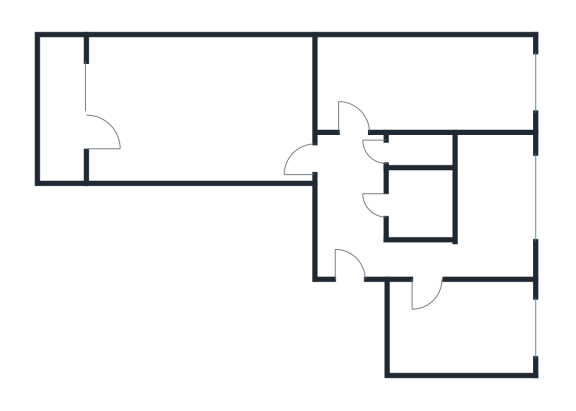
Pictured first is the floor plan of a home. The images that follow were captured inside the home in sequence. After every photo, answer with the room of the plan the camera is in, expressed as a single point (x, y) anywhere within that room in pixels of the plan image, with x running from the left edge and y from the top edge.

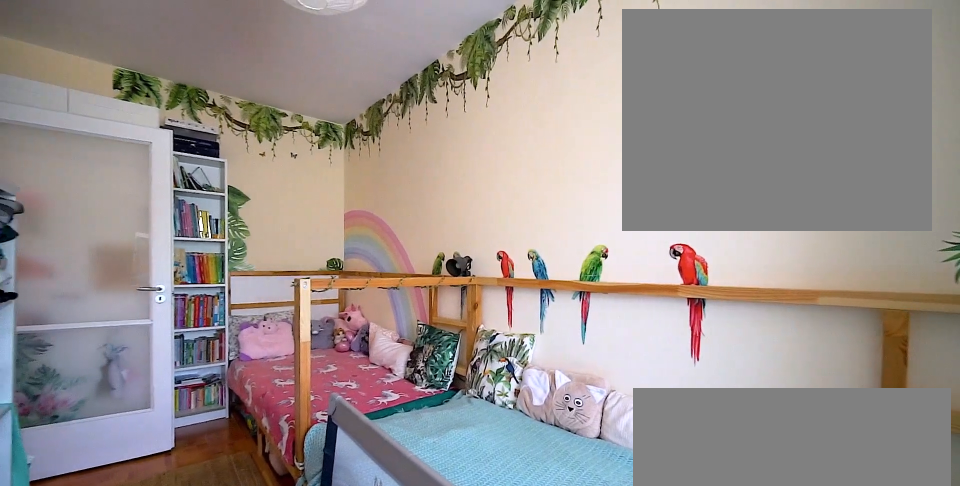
(439, 84)
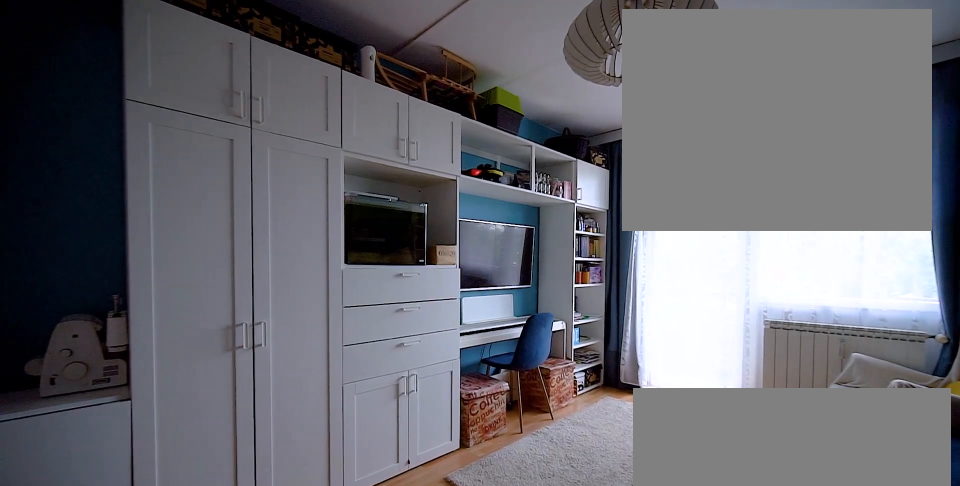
(205, 110)
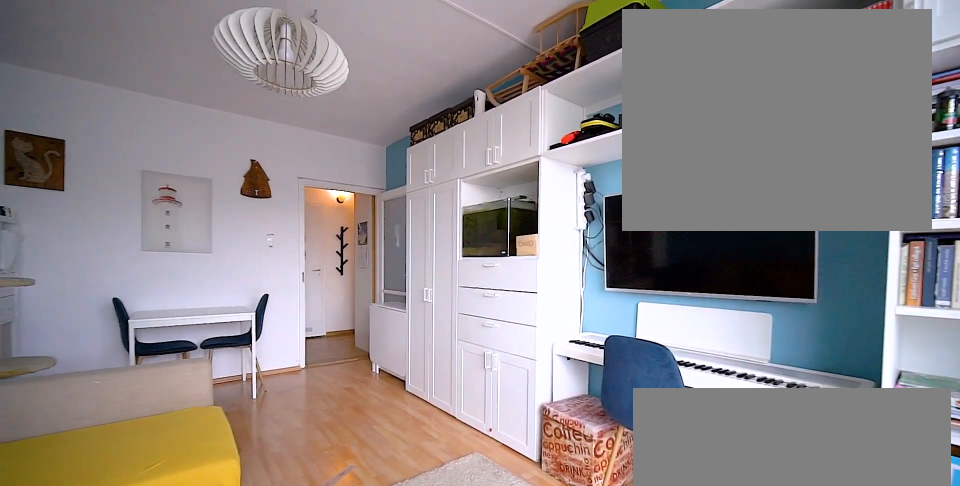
(205, 110)
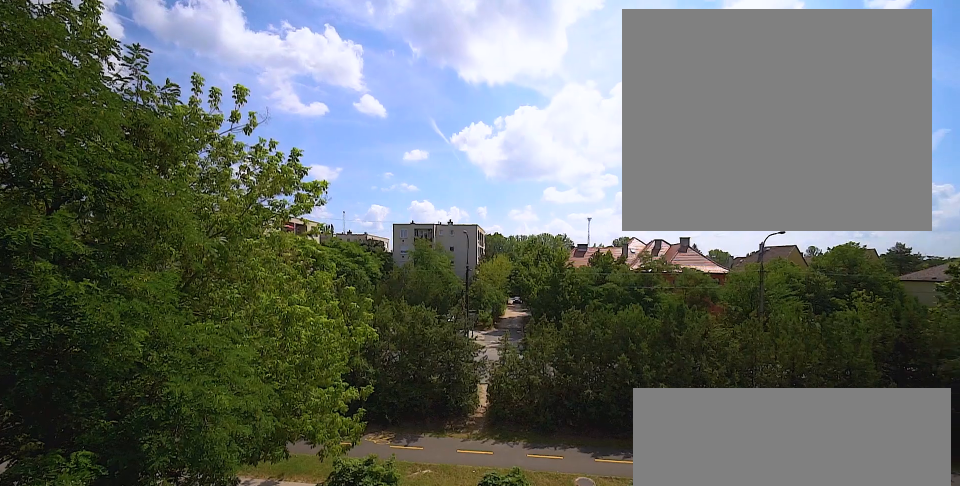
(63, 110)
